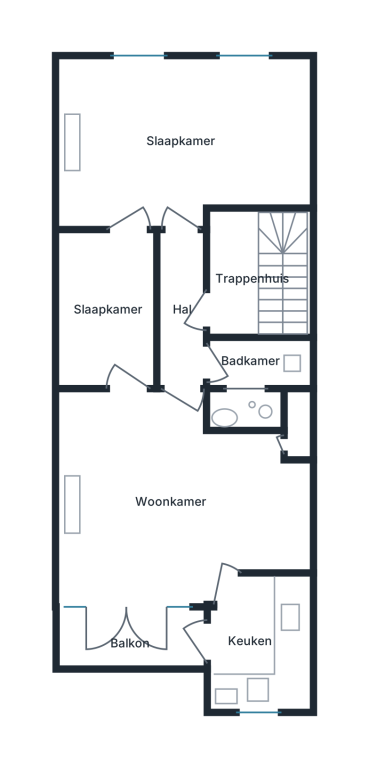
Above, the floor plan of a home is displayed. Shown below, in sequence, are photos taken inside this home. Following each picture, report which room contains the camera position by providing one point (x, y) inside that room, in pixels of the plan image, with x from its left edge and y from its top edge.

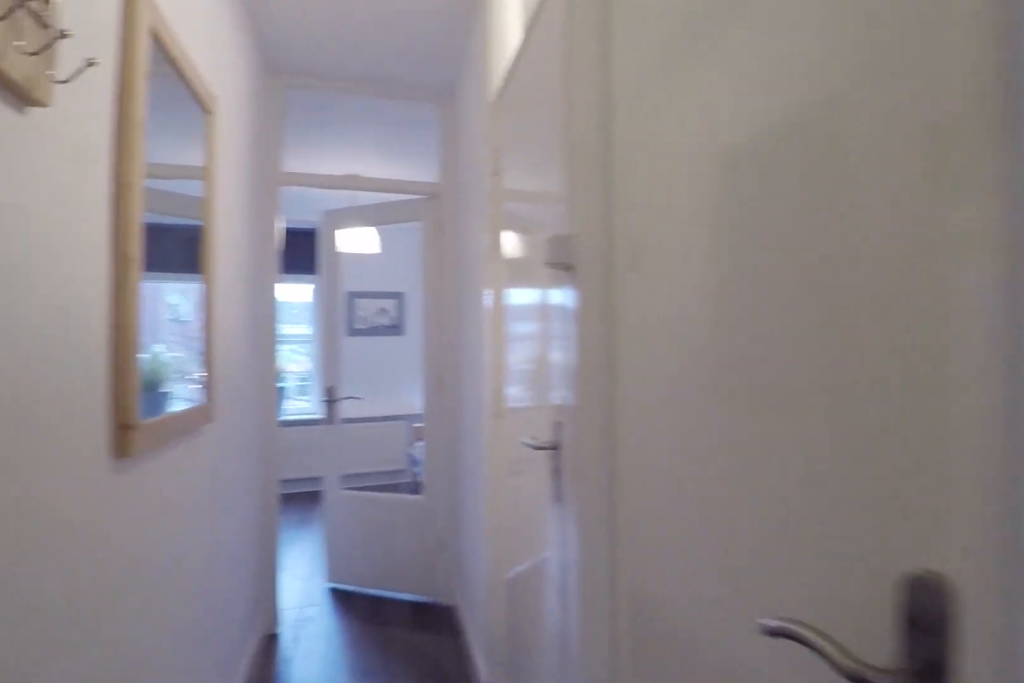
(182, 310)
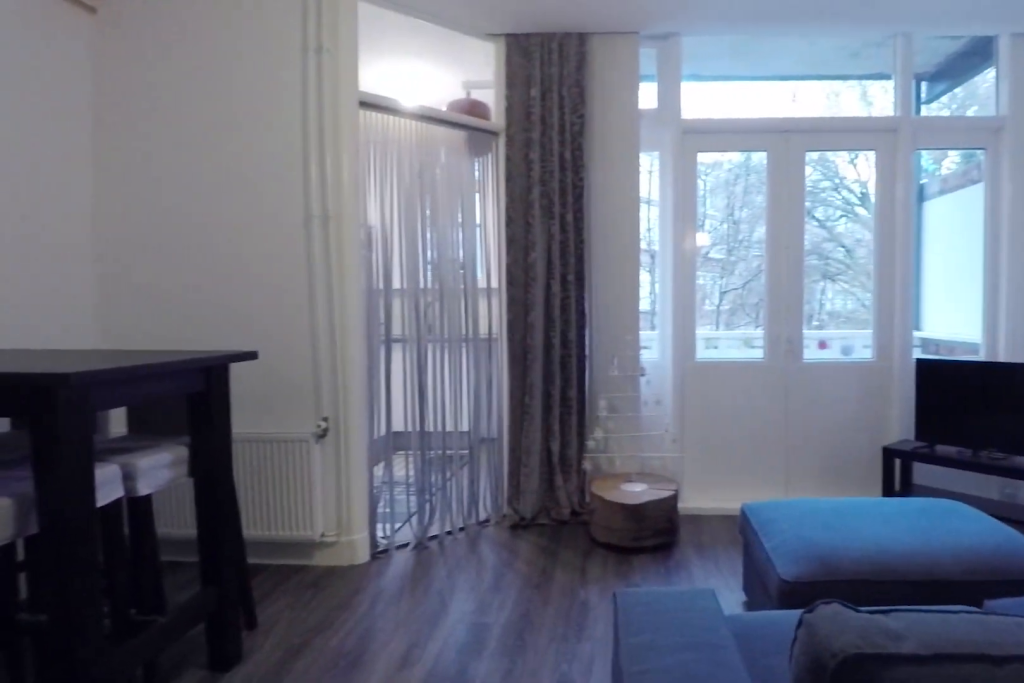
(173, 499)
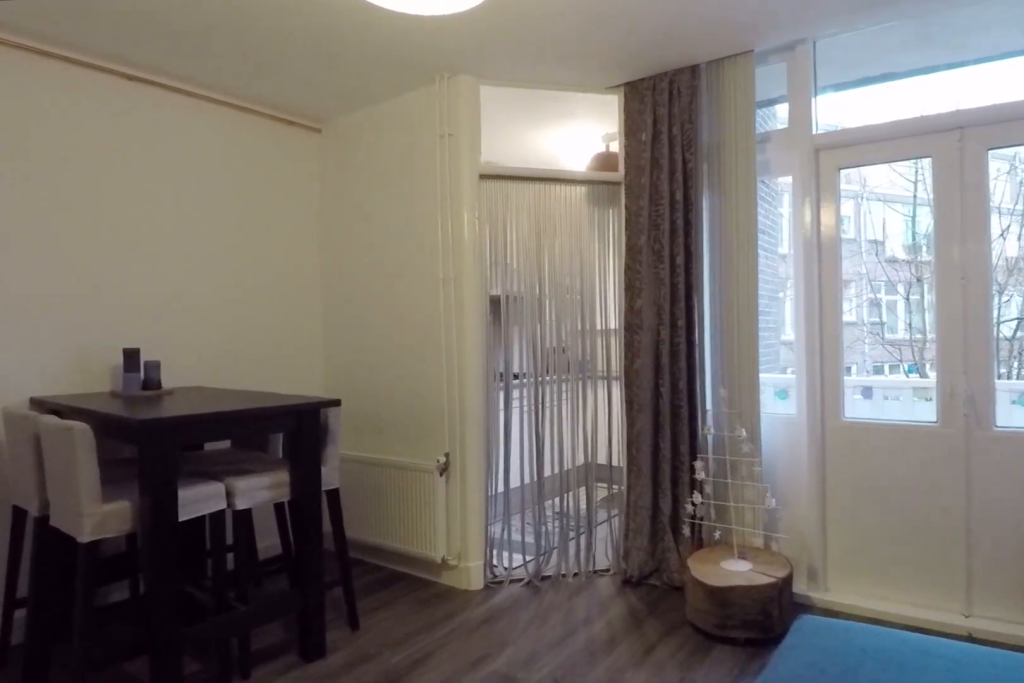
(173, 499)
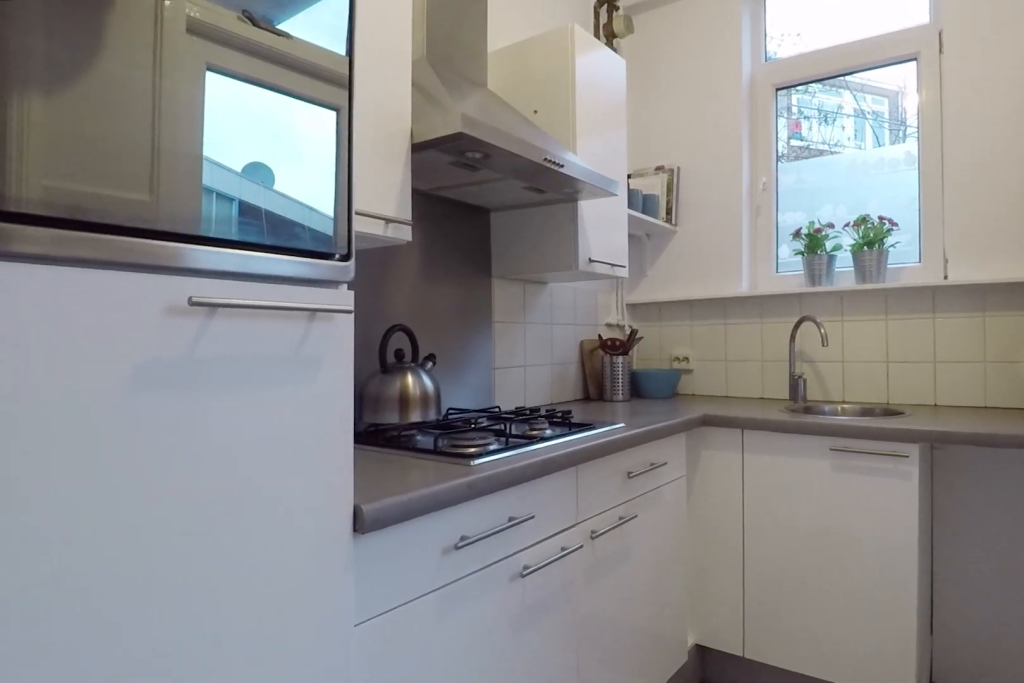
(261, 643)
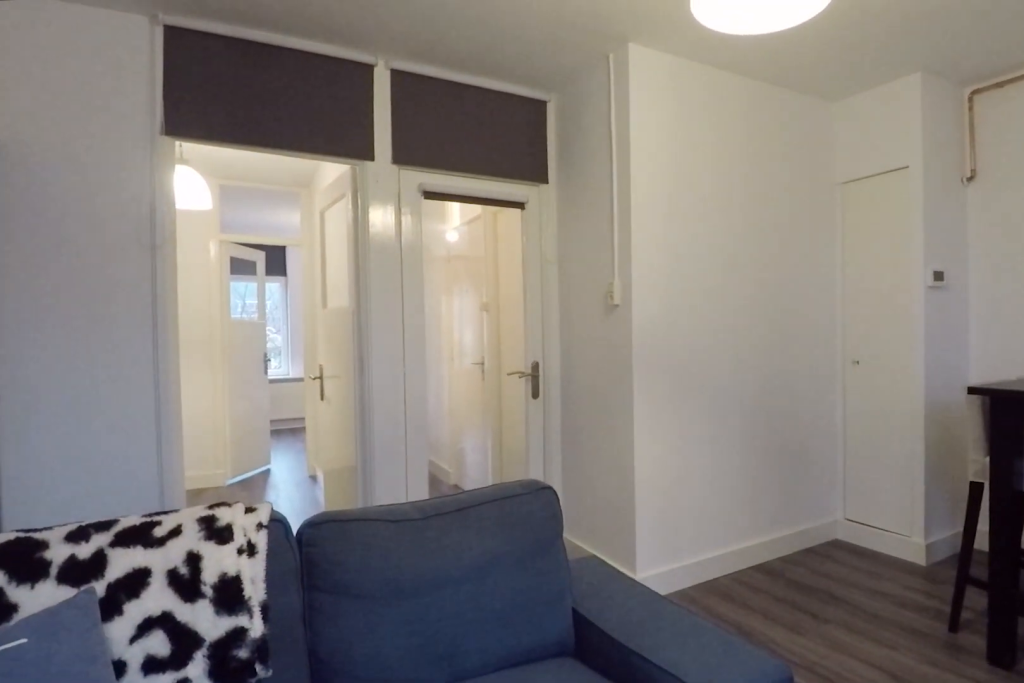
(173, 499)
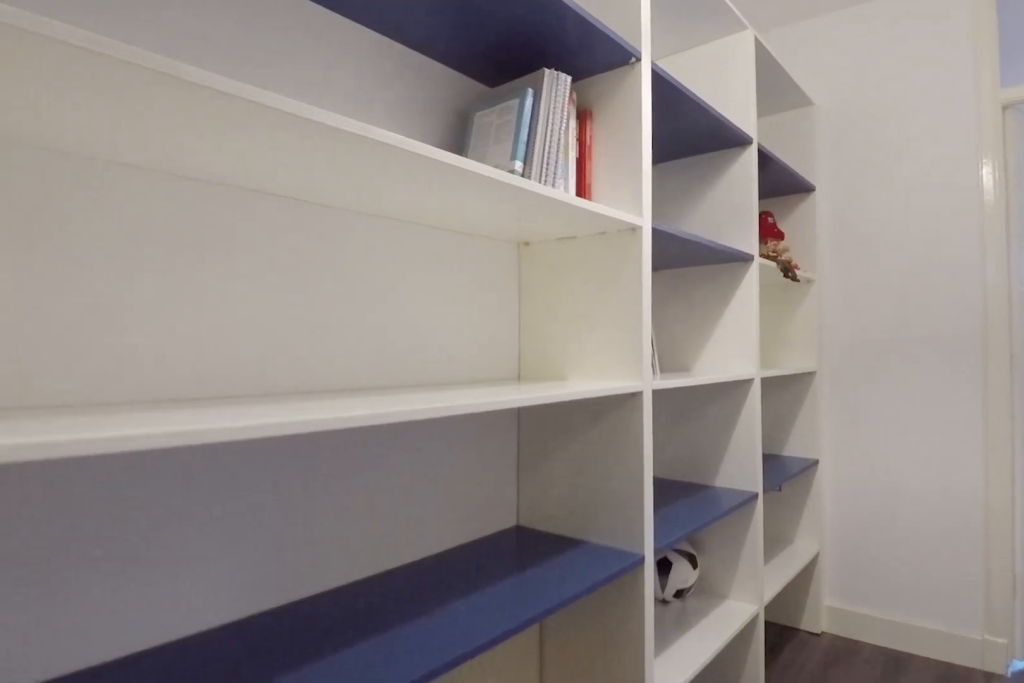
(108, 308)
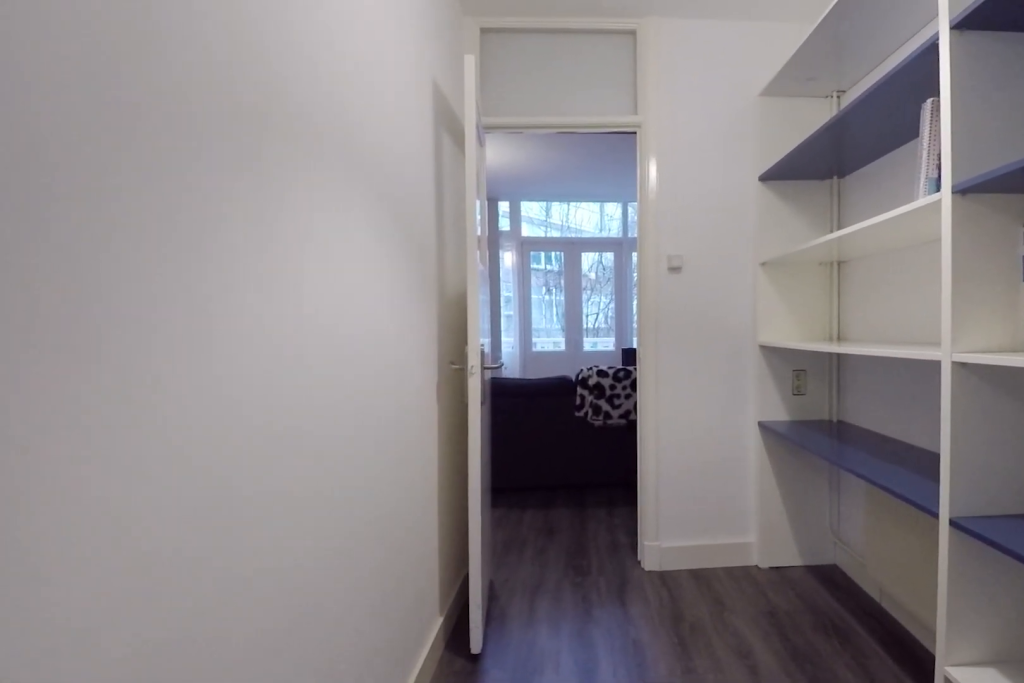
(108, 308)
